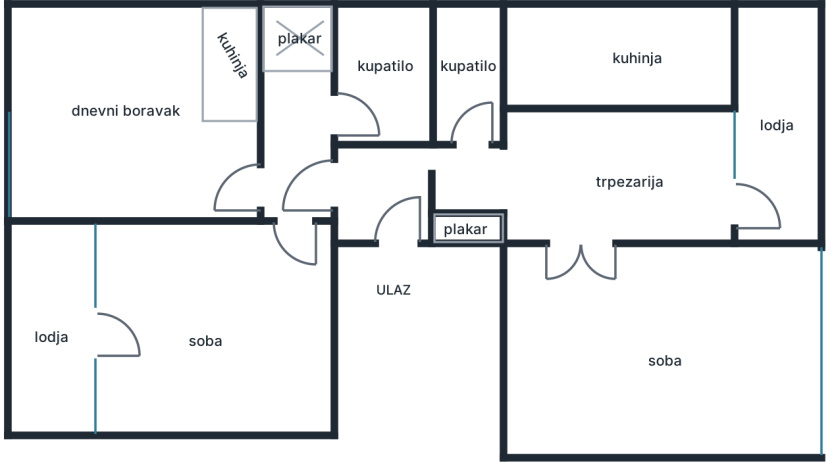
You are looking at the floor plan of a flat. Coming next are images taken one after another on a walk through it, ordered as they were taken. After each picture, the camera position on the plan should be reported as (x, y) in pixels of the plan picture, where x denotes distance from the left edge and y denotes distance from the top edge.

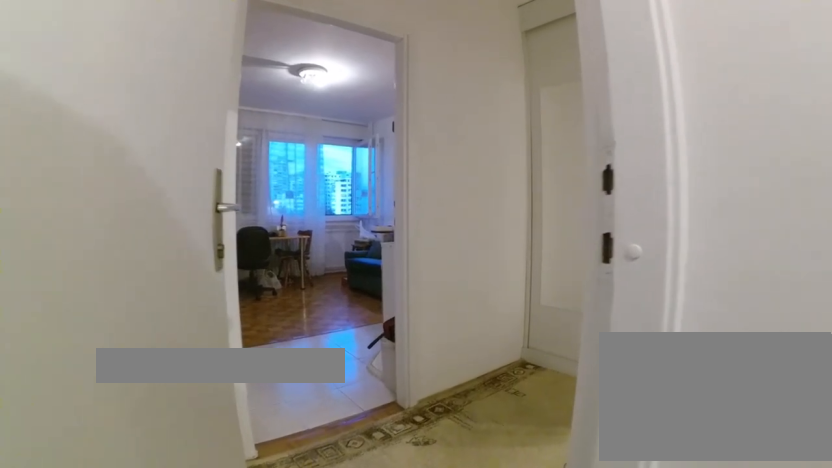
(370, 195)
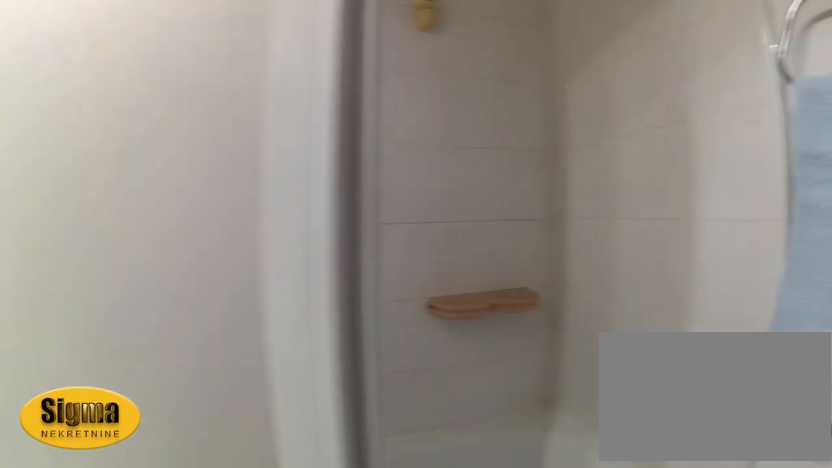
(367, 87)
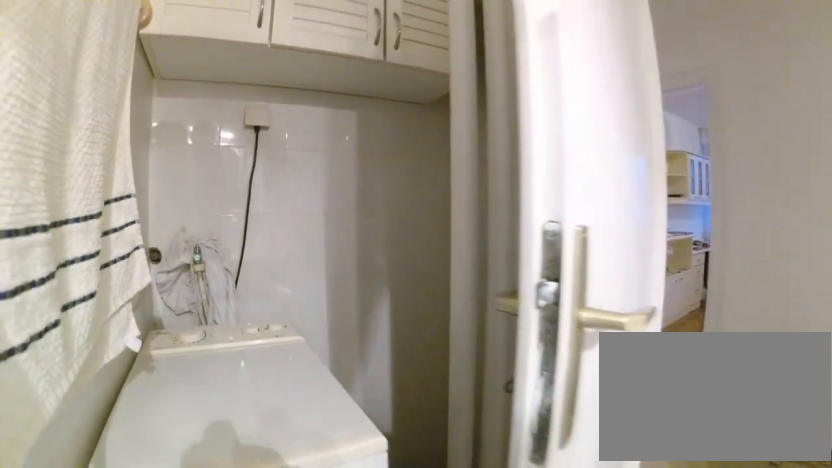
(412, 89)
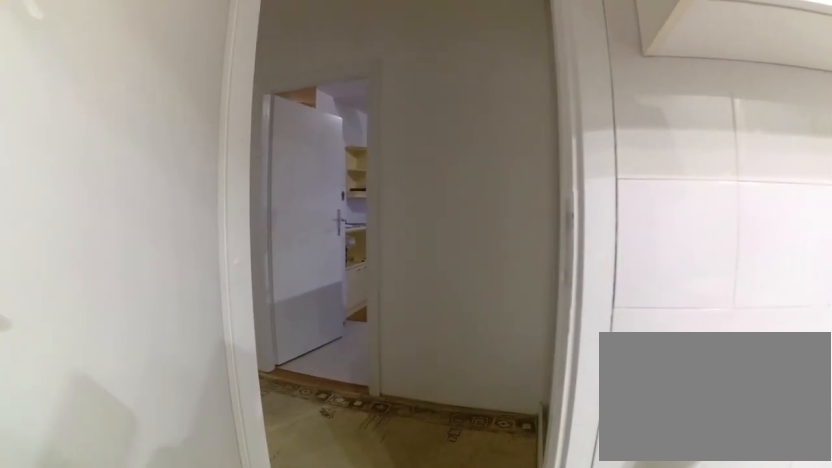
(377, 97)
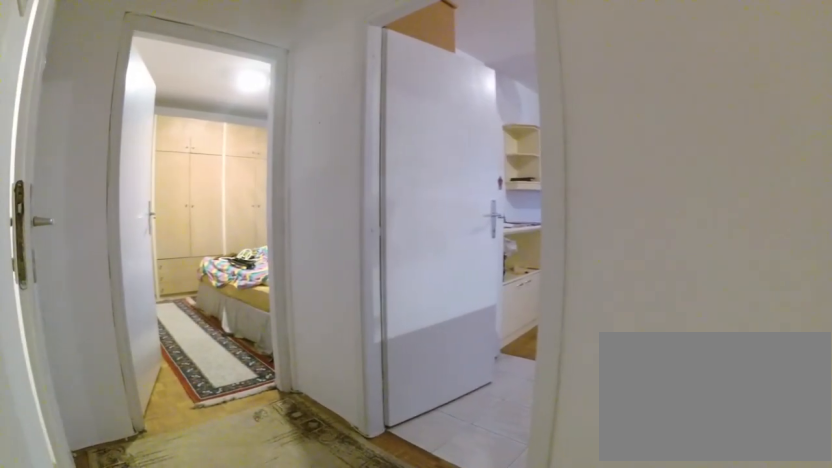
(313, 78)
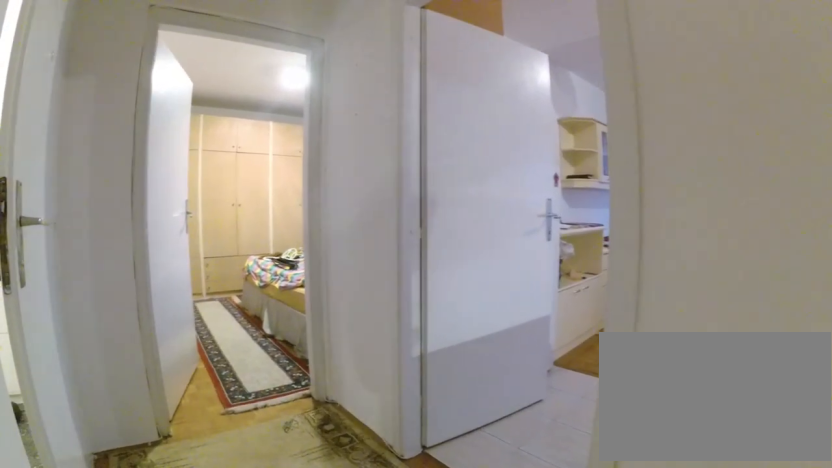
(301, 76)
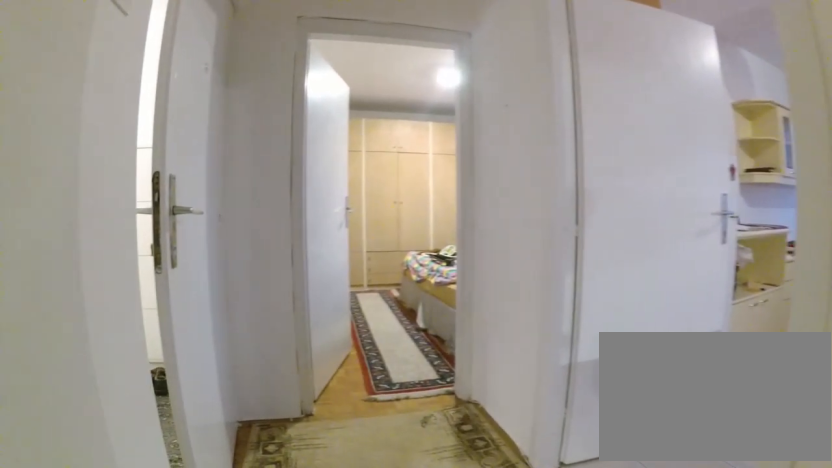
(302, 85)
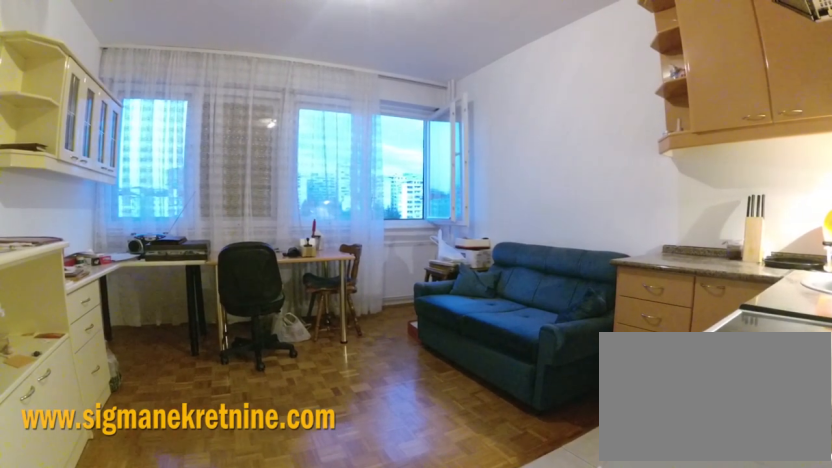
(276, 194)
